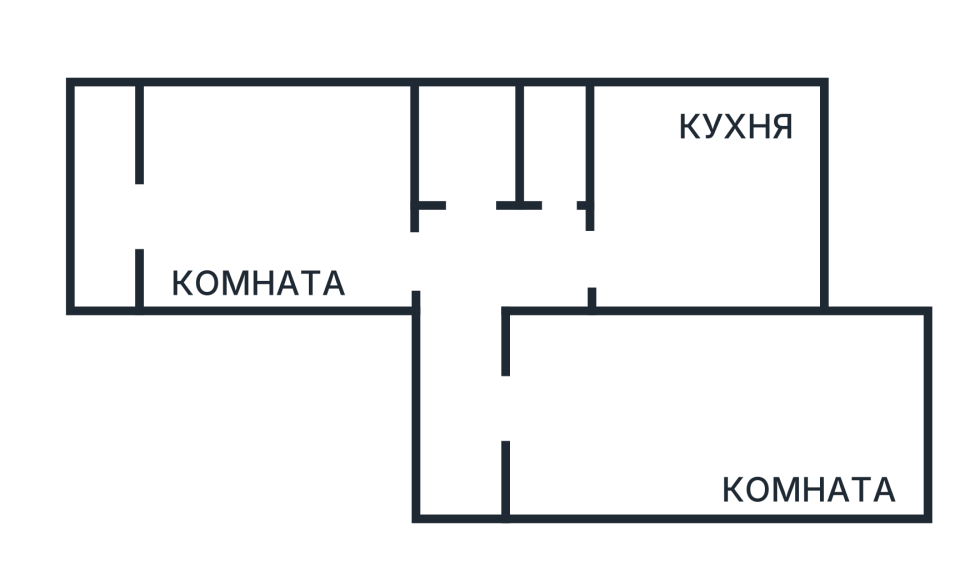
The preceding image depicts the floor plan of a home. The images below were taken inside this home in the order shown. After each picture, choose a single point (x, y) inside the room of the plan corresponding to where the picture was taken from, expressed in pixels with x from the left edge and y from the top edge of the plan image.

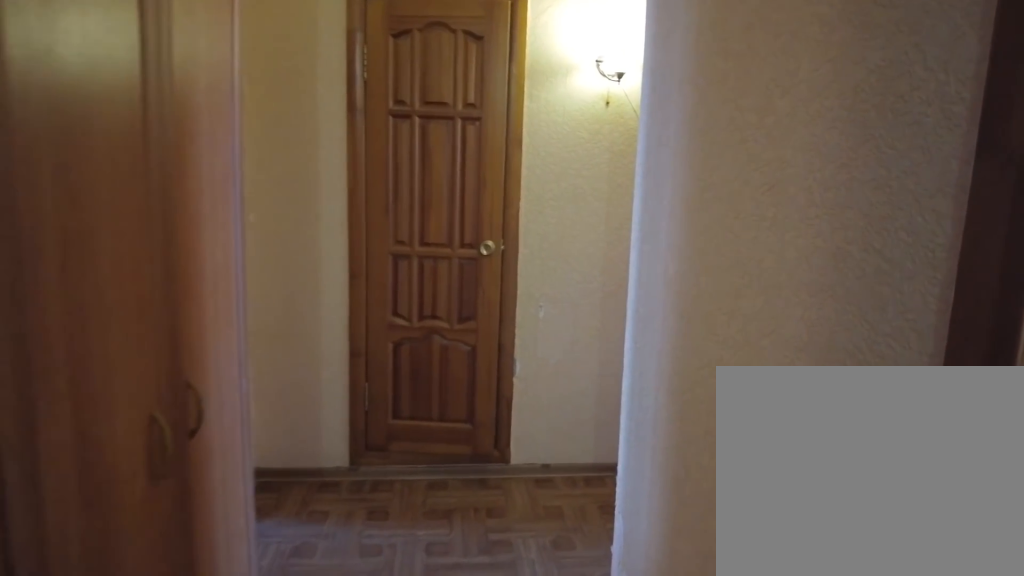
(473, 476)
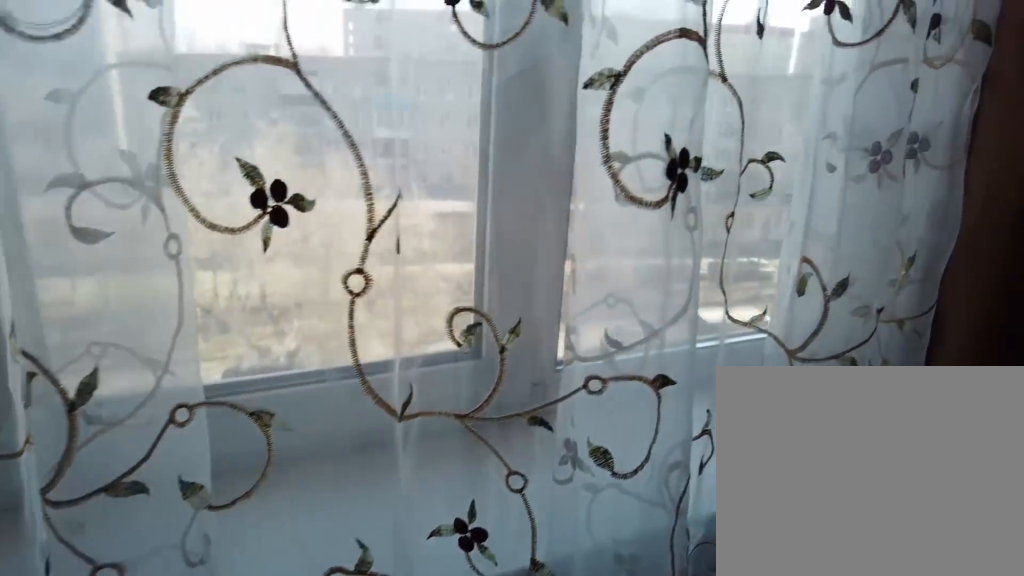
(627, 451)
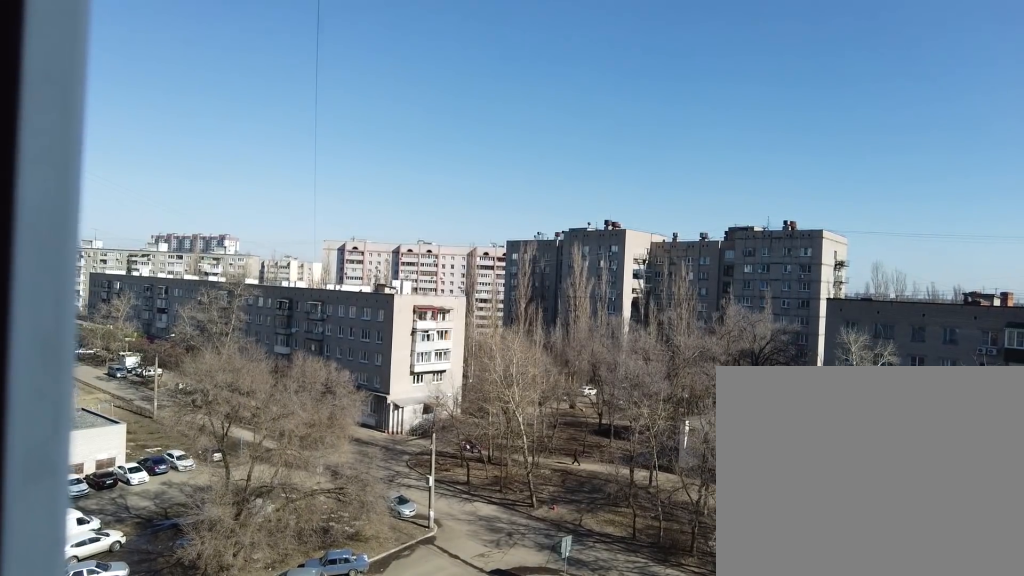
(627, 451)
